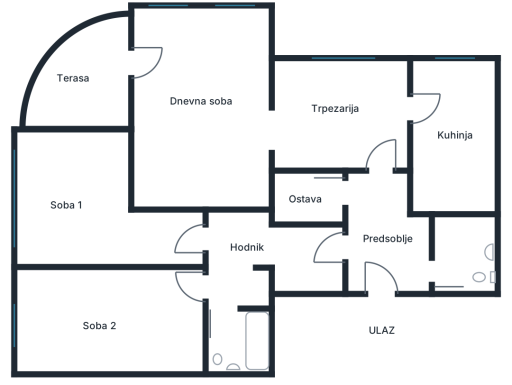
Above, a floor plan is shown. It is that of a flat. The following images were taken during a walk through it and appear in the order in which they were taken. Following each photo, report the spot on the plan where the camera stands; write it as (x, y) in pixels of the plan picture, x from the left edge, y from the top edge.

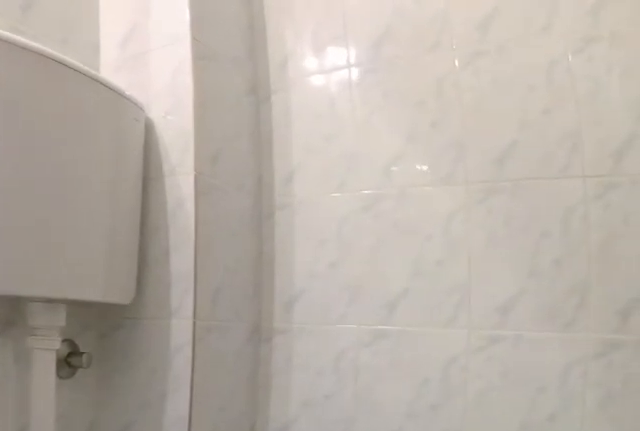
(451, 241)
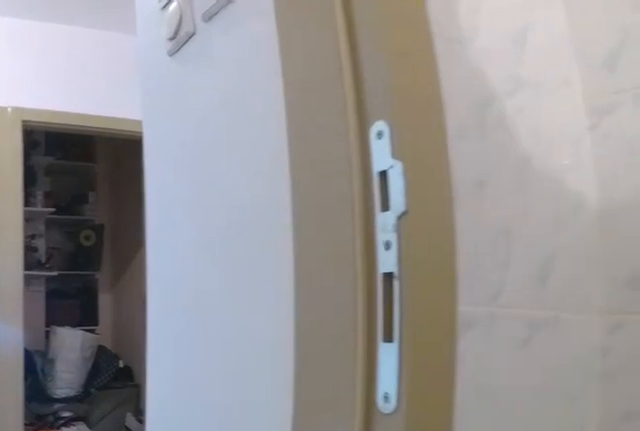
(464, 249)
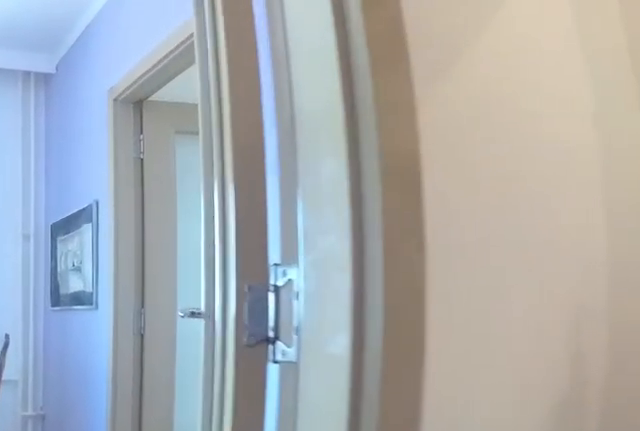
(382, 208)
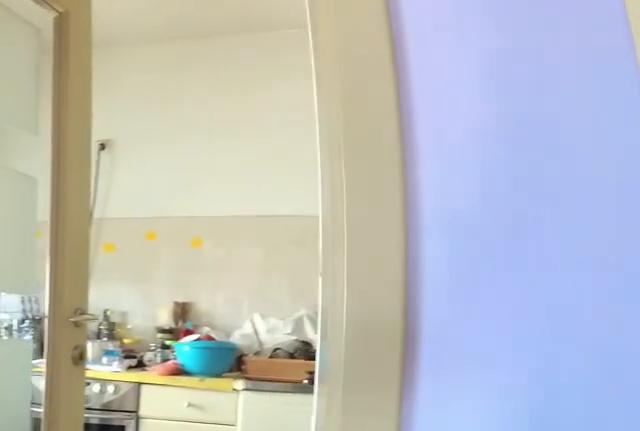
(380, 149)
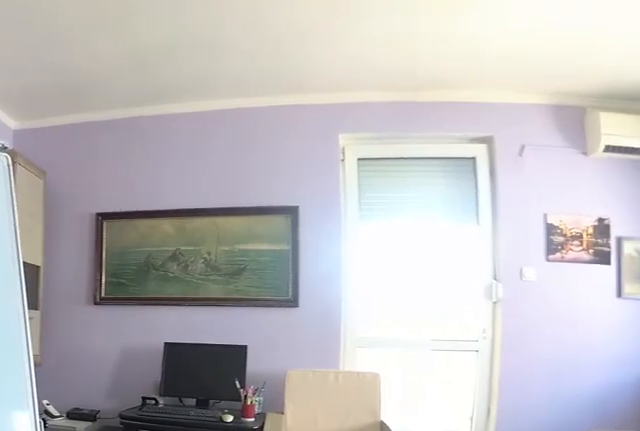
(276, 143)
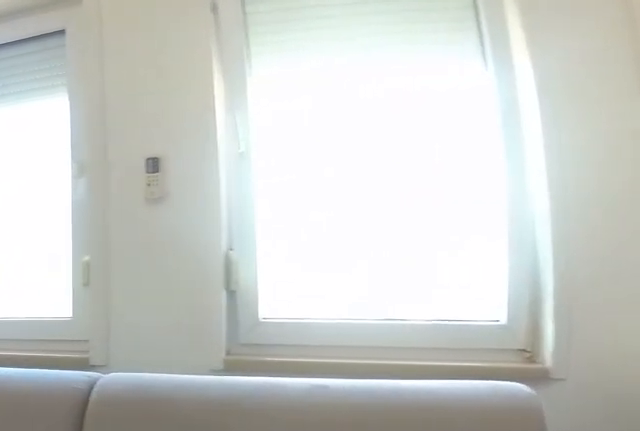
(250, 103)
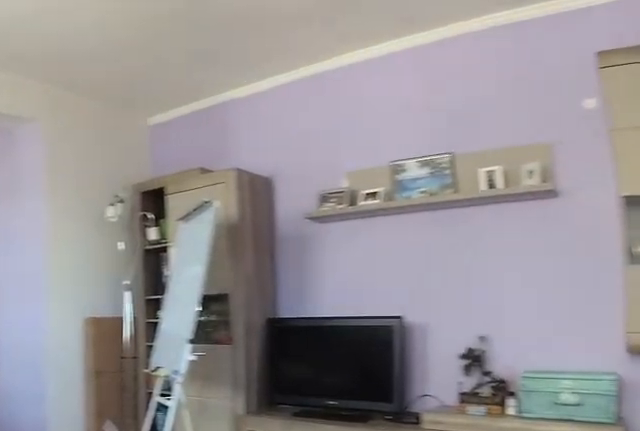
(140, 57)
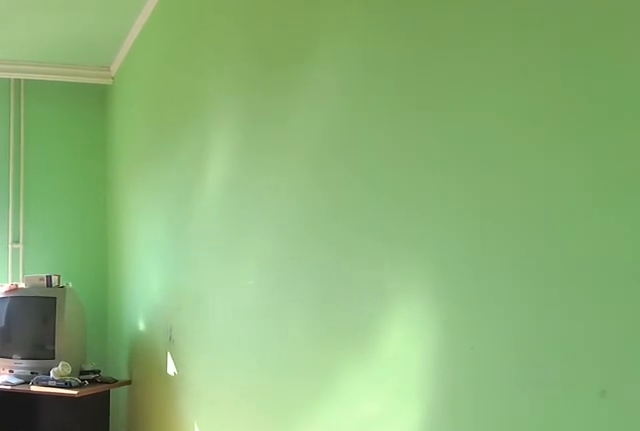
(167, 283)
